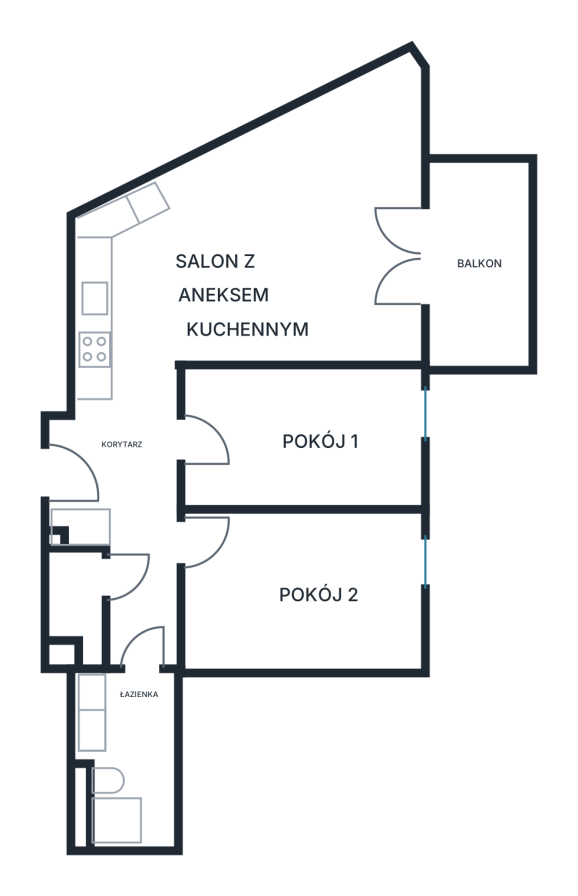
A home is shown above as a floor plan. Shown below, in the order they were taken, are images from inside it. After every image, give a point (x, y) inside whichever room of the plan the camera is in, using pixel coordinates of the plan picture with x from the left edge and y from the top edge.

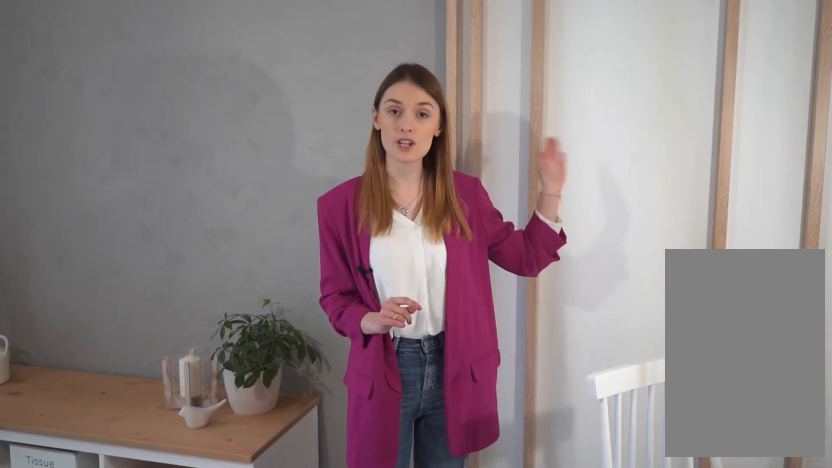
(260, 233)
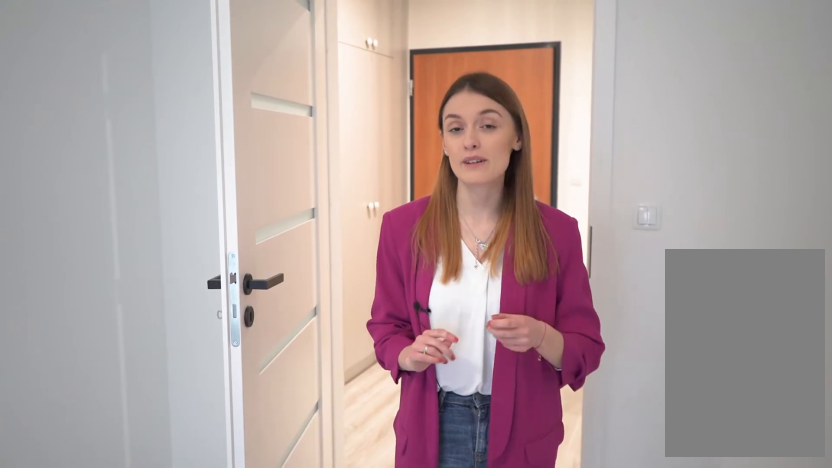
(307, 436)
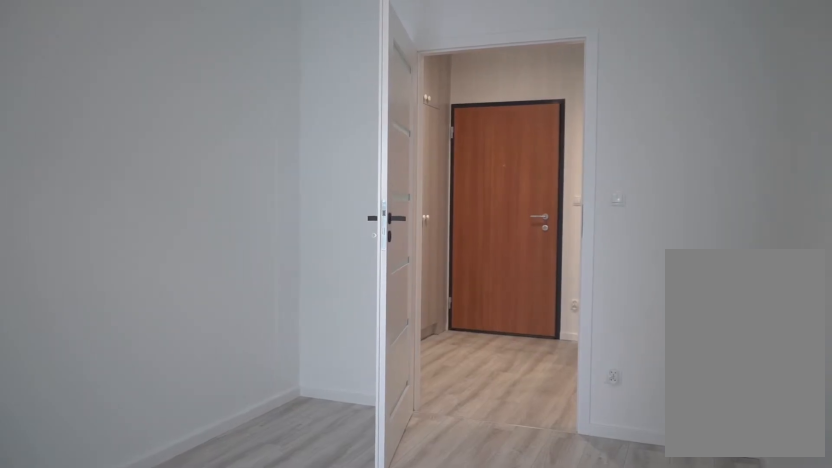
(307, 436)
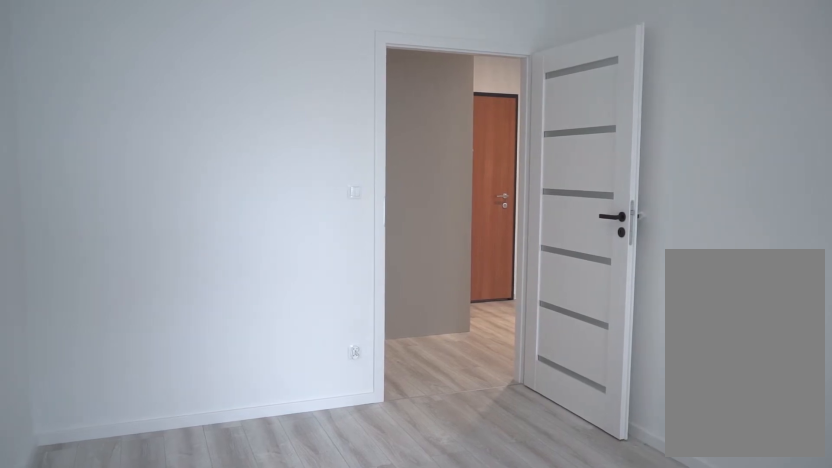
(306, 590)
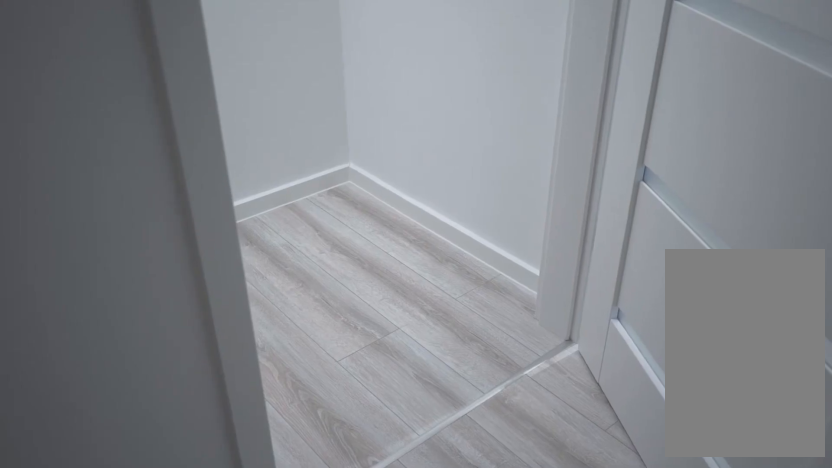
(79, 601)
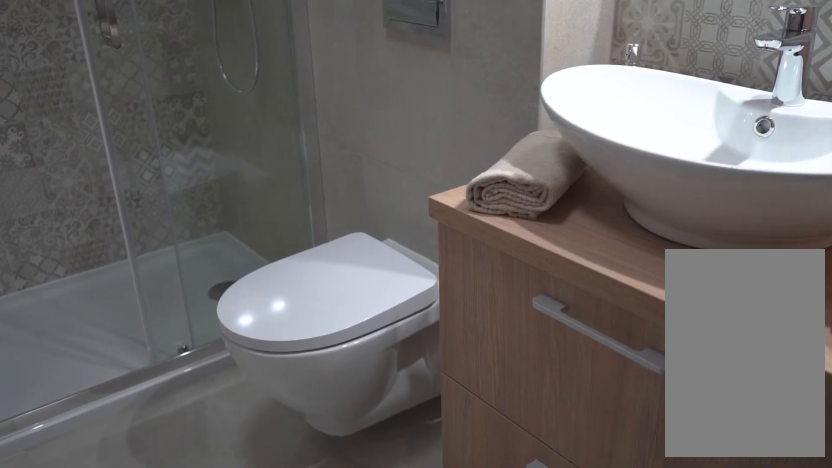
(138, 746)
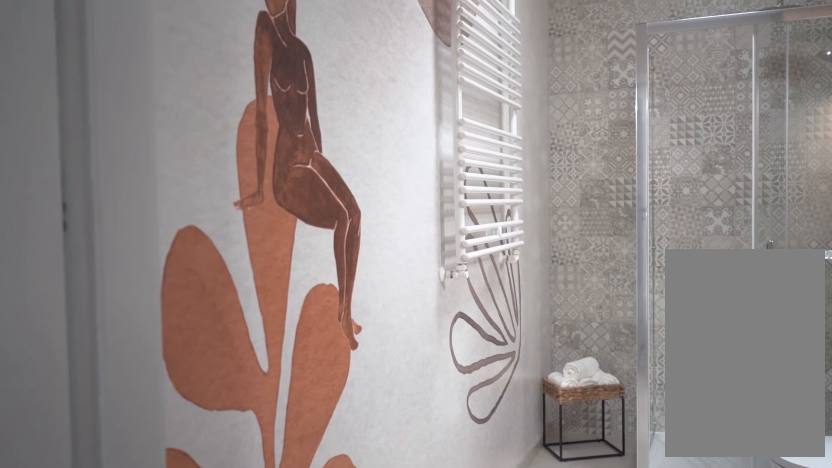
(138, 747)
